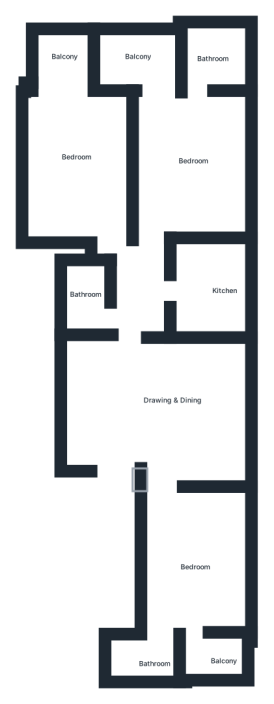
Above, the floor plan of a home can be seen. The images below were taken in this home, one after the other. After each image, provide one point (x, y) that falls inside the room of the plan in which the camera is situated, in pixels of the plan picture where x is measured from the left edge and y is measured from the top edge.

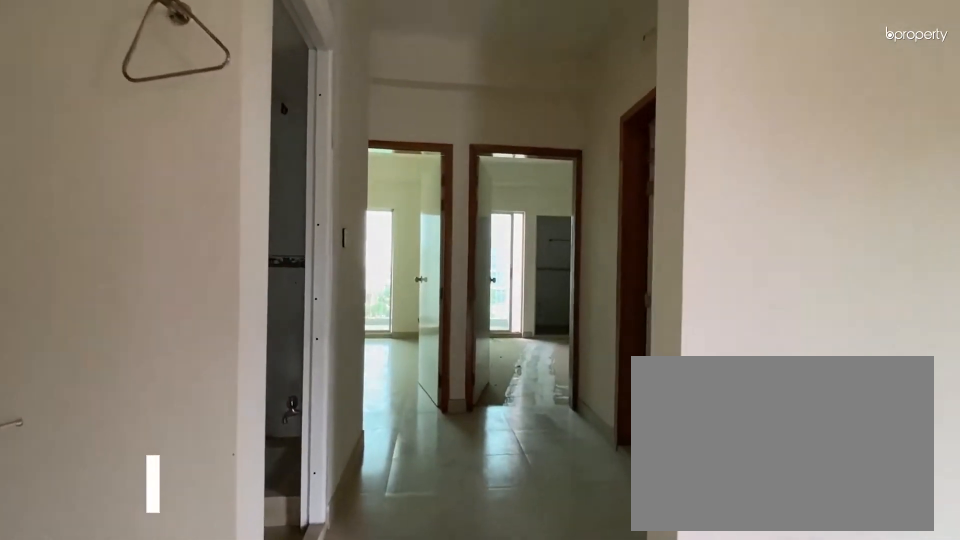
(161, 387)
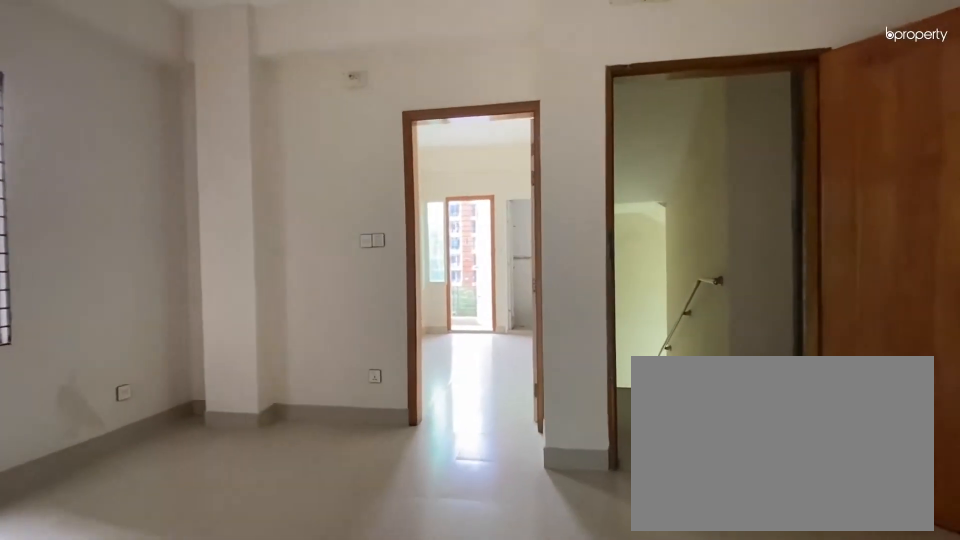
(161, 387)
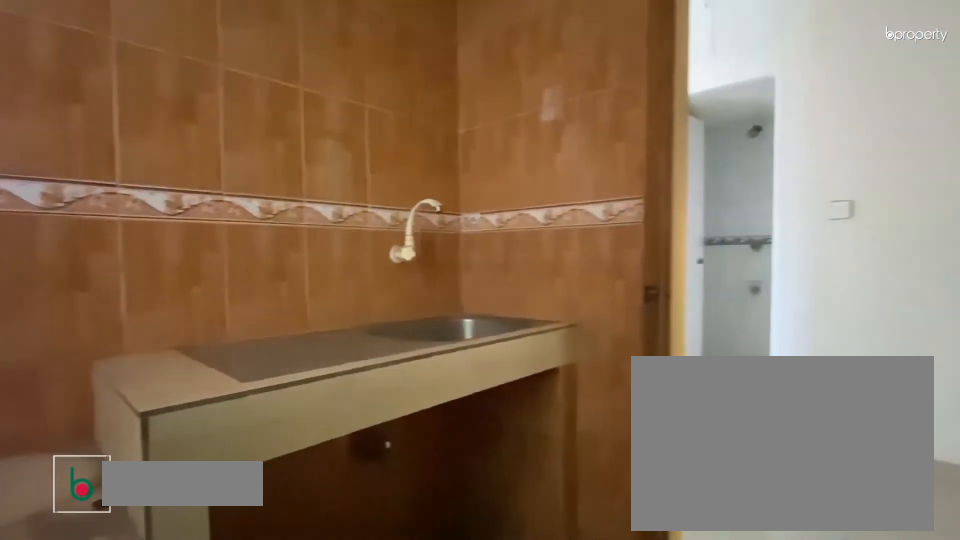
(219, 286)
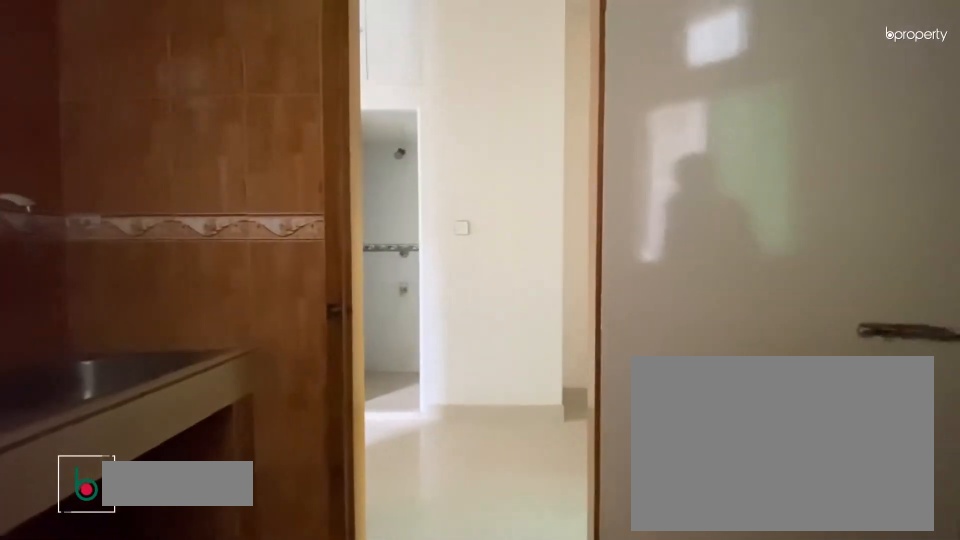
(219, 286)
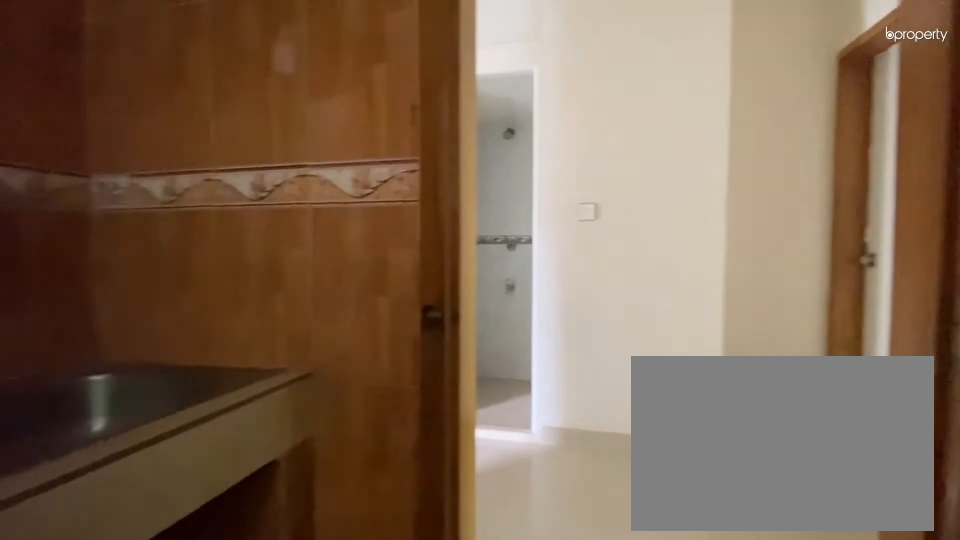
(219, 286)
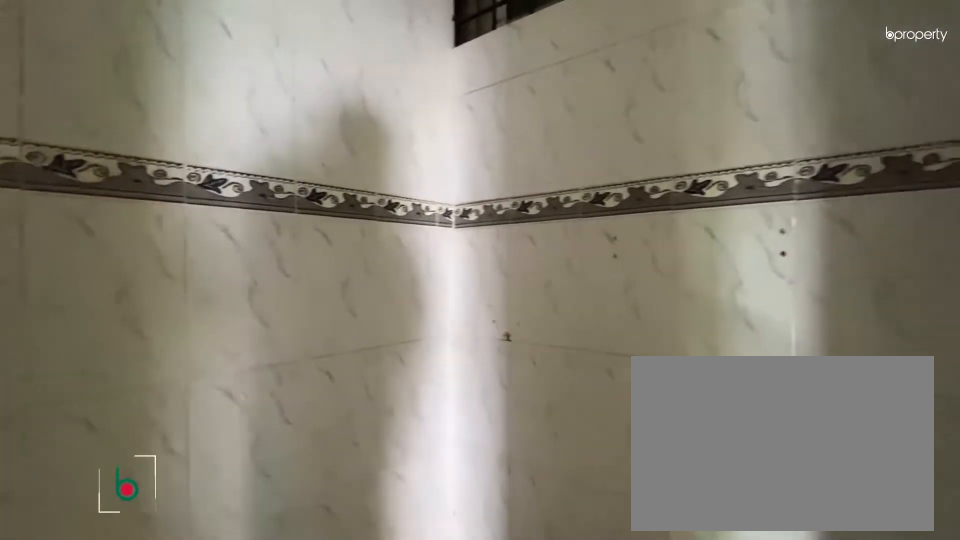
(85, 283)
